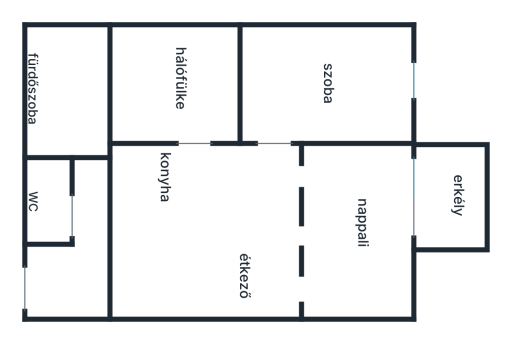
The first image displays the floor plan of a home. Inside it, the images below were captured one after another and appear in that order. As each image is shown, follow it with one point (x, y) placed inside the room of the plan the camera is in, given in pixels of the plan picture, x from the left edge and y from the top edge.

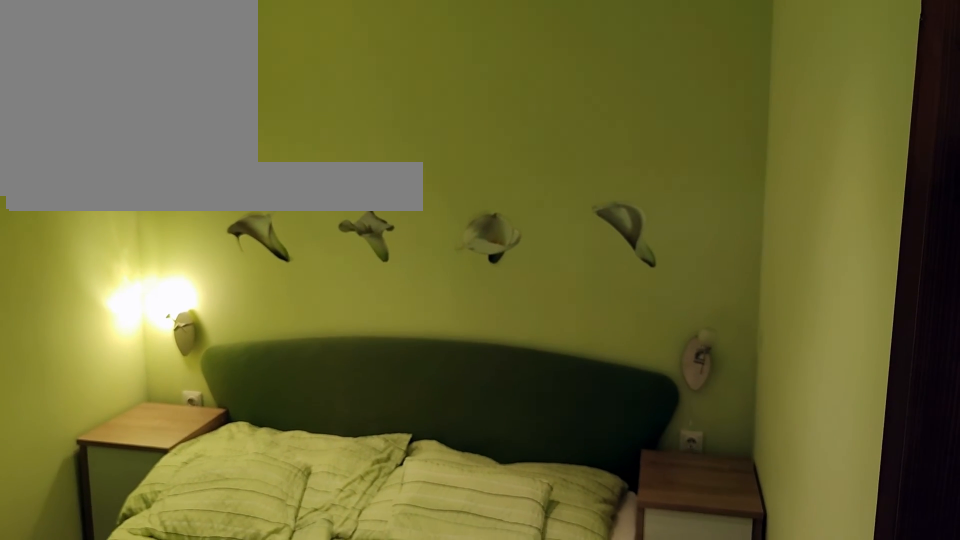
(168, 76)
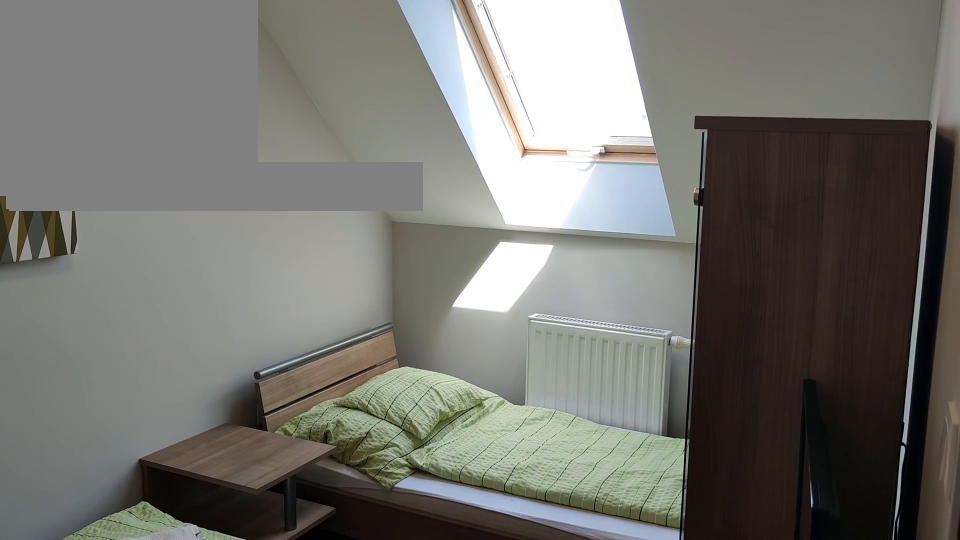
(328, 76)
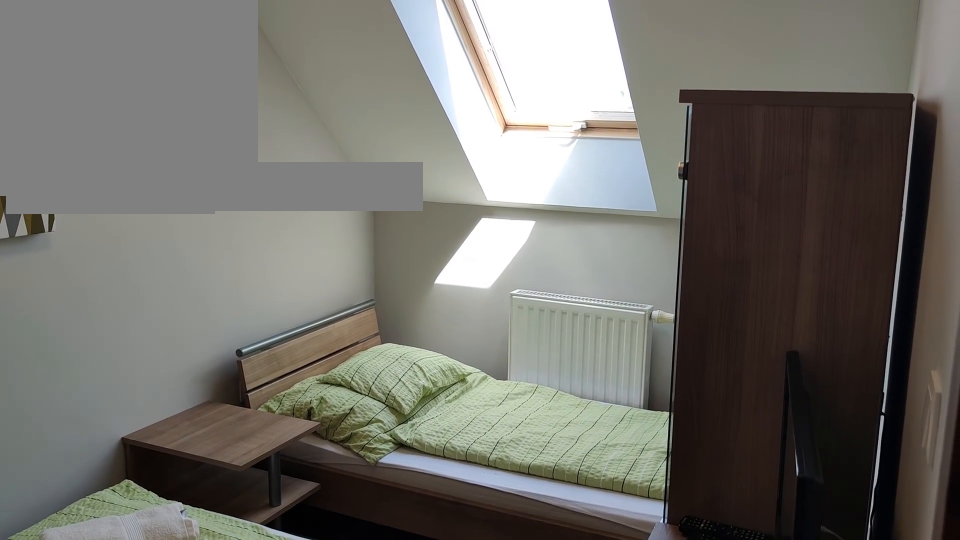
(328, 76)
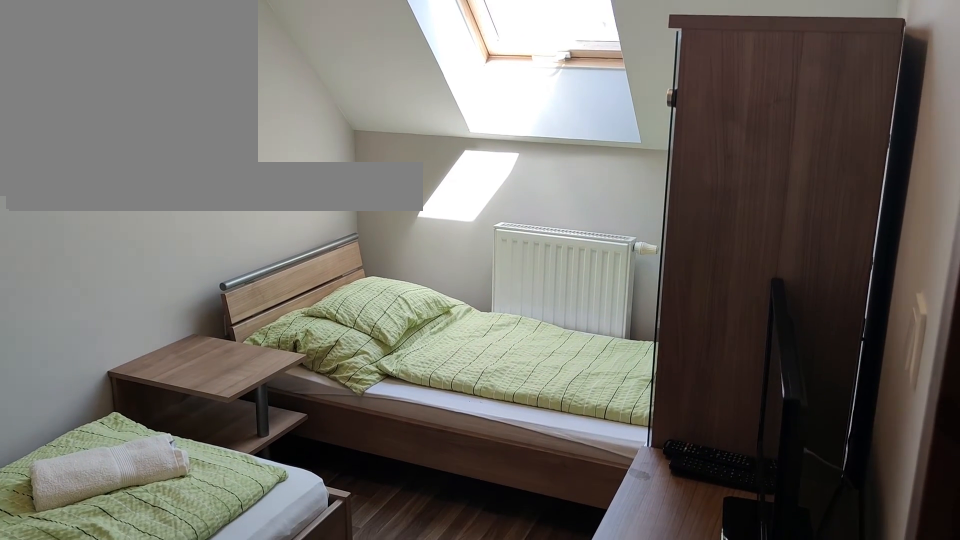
(328, 76)
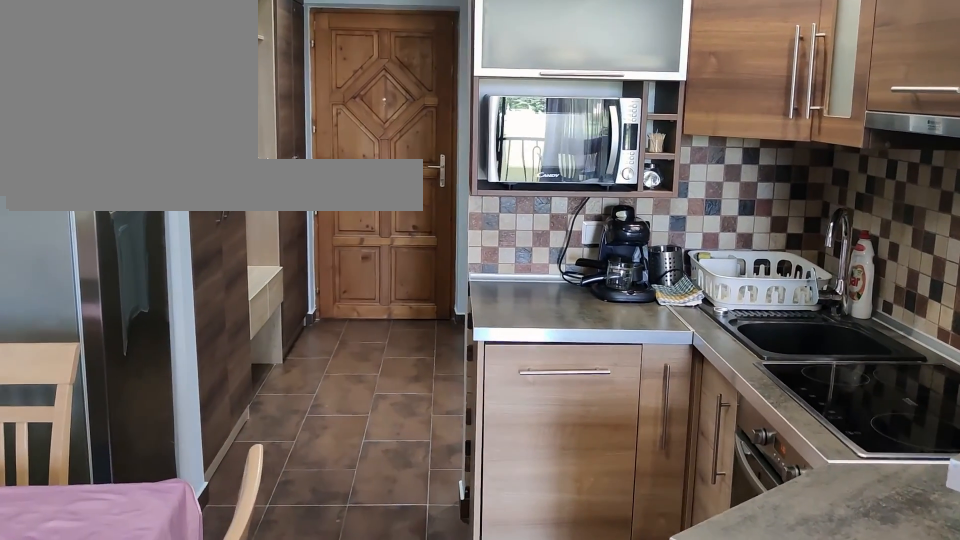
(200, 238)
